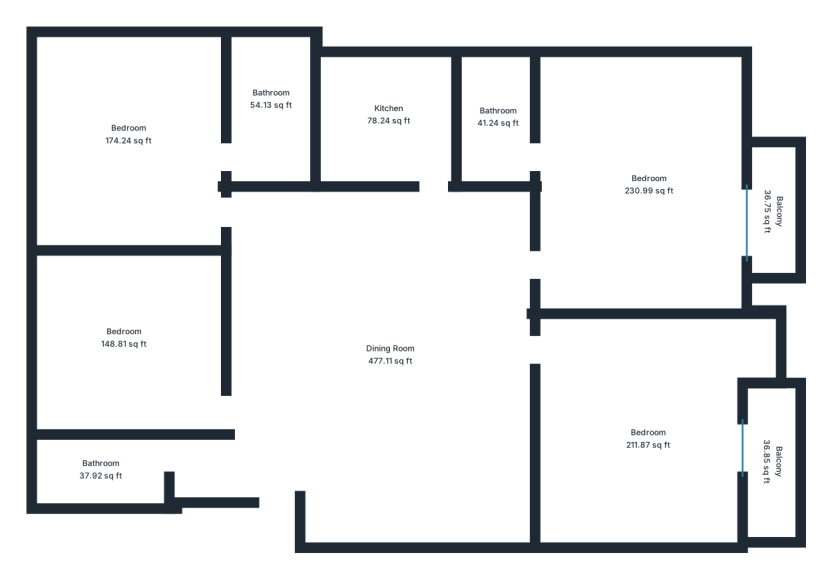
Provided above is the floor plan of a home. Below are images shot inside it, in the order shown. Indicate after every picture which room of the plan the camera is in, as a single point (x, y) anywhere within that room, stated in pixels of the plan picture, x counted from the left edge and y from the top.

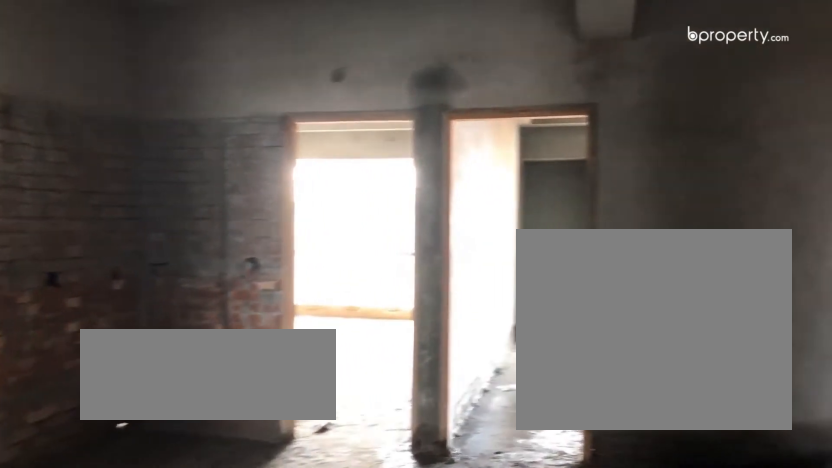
(391, 358)
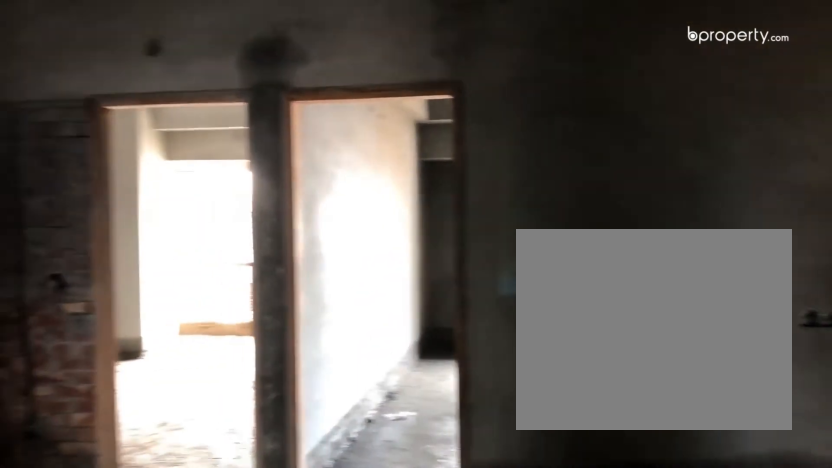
(391, 358)
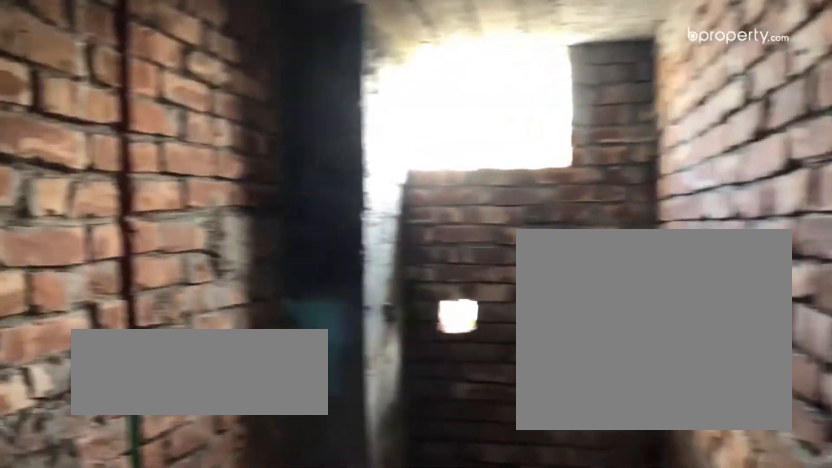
(97, 469)
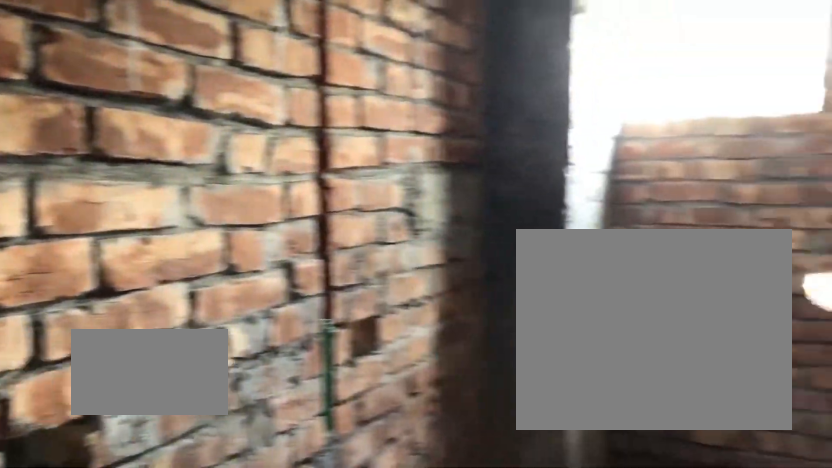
(97, 469)
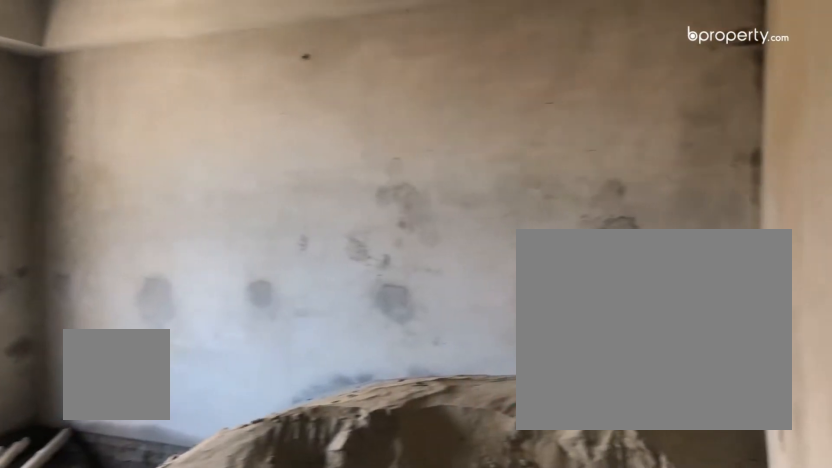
(128, 345)
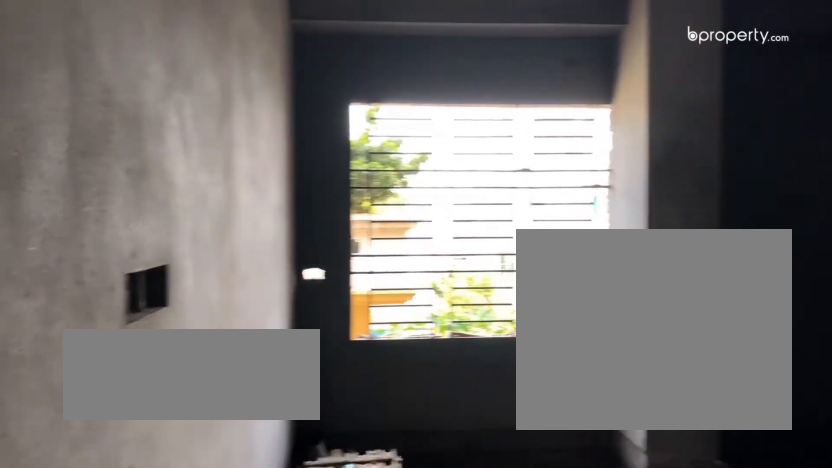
(130, 135)
